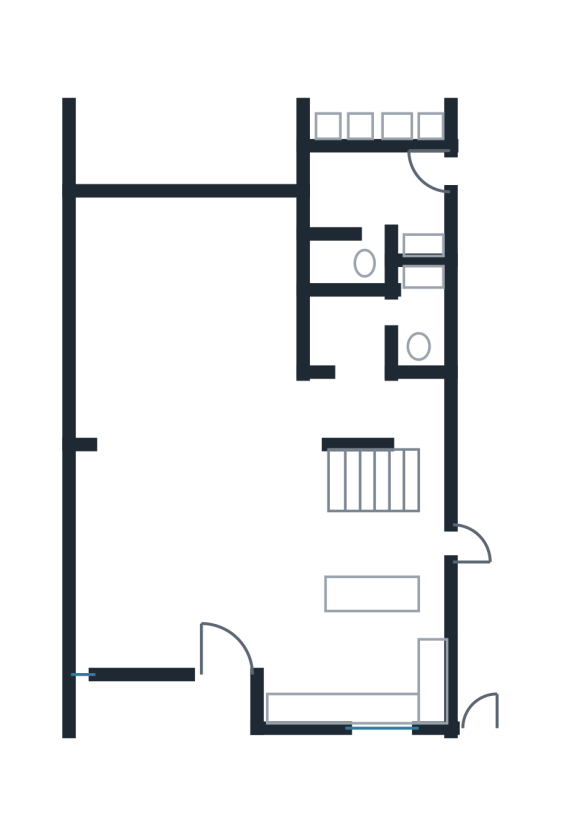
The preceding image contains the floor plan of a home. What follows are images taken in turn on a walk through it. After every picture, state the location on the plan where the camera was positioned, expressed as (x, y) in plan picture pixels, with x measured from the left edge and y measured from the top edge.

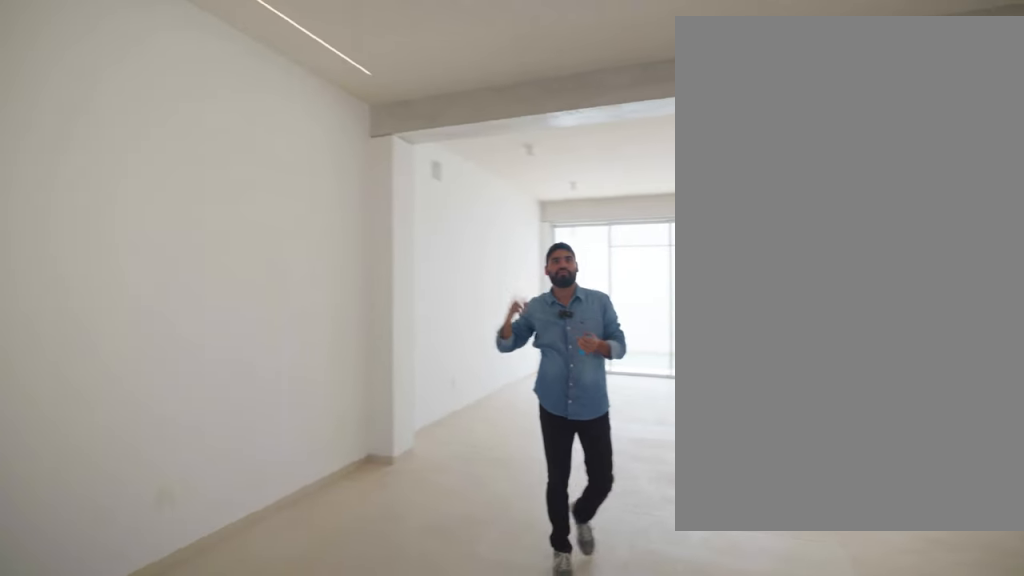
(110, 638)
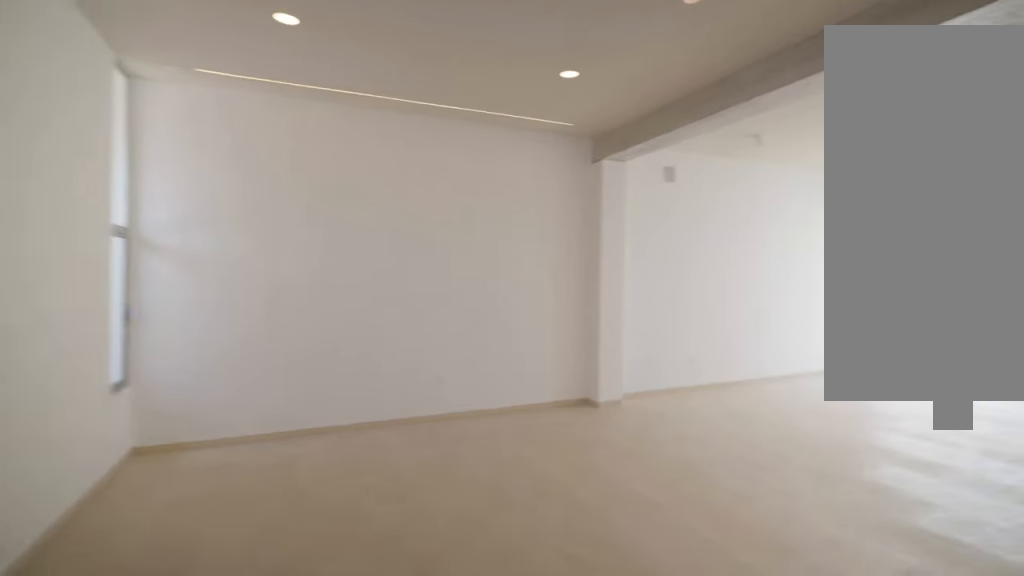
(216, 643)
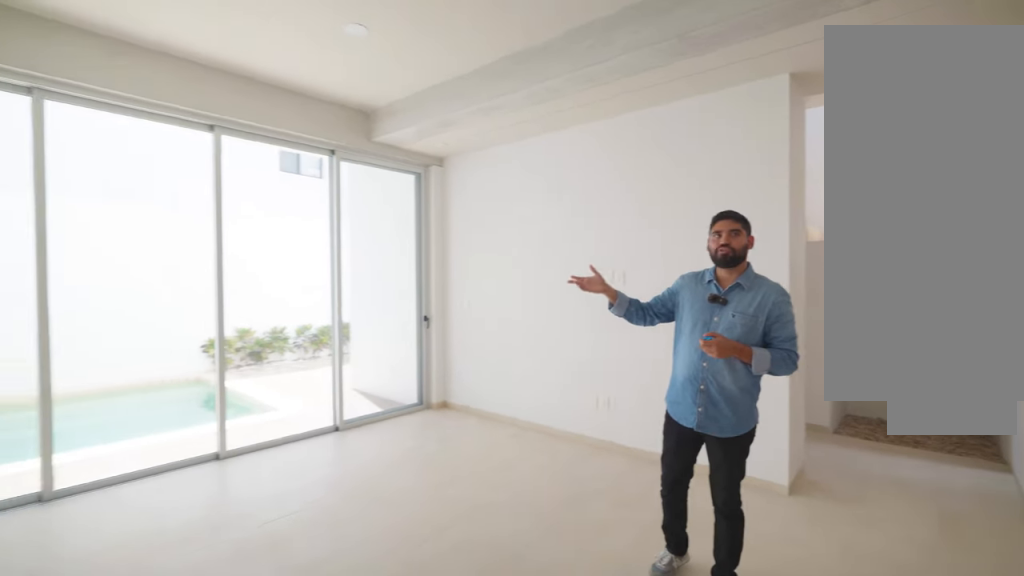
(154, 446)
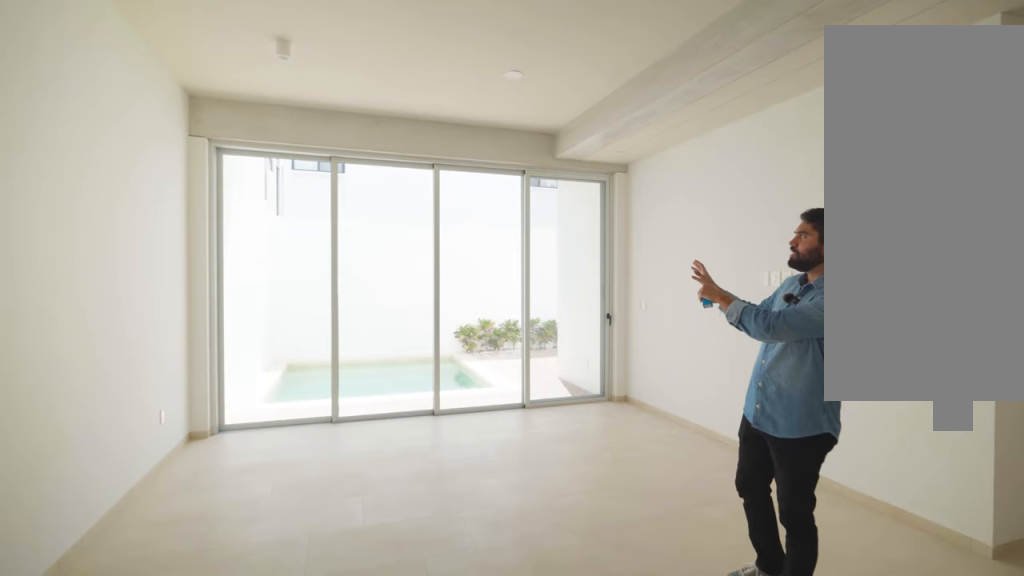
(152, 452)
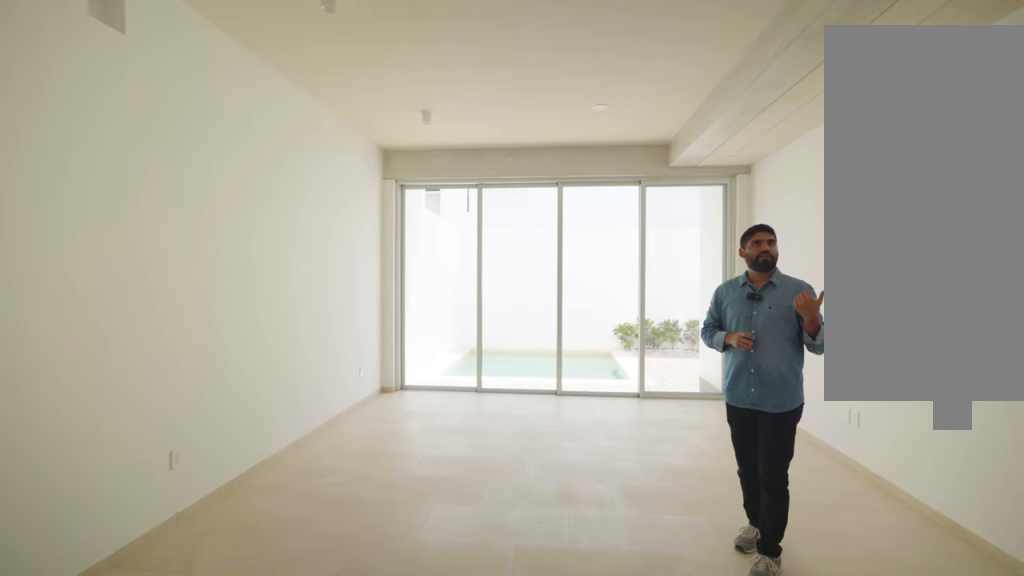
(151, 456)
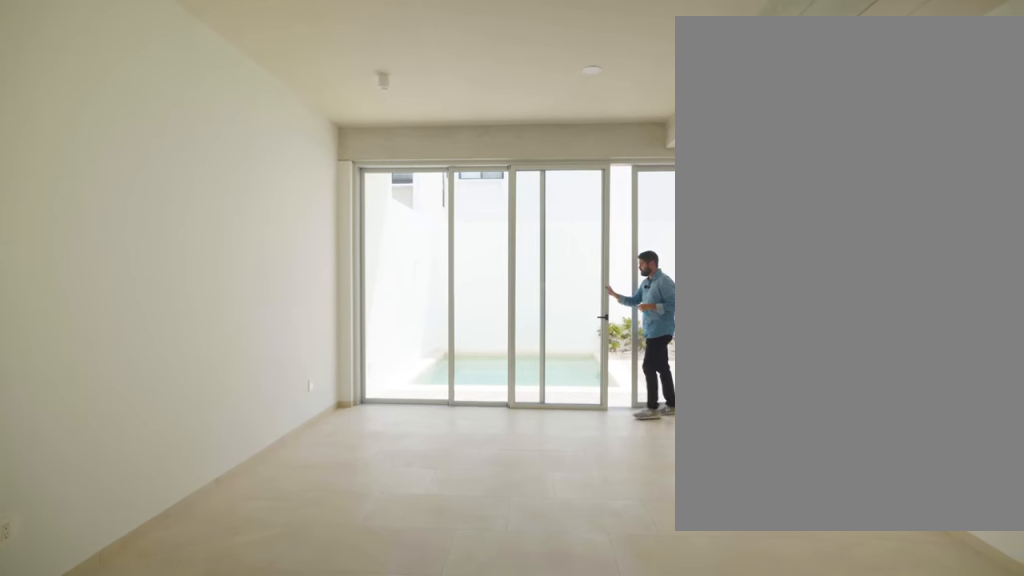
(151, 456)
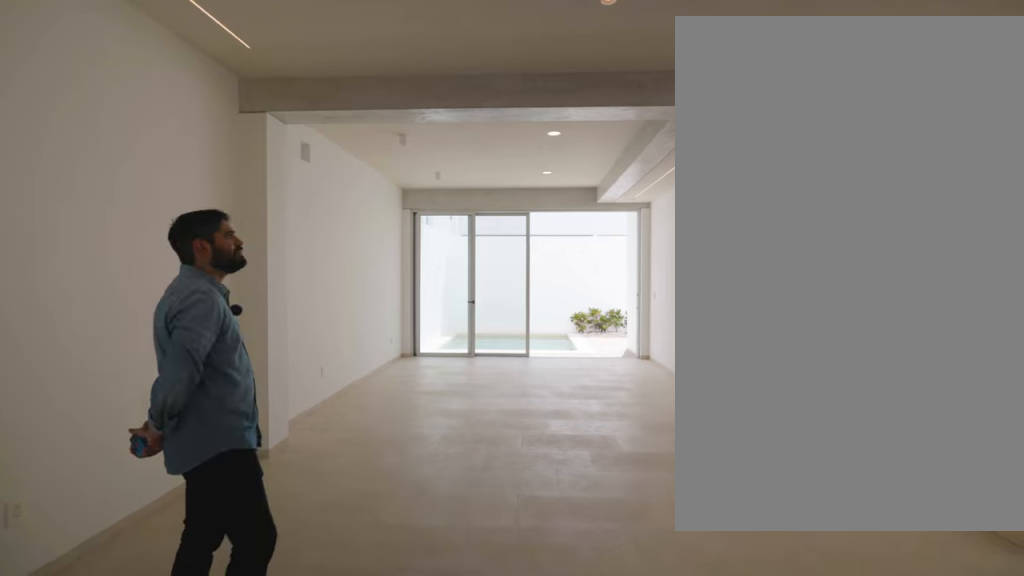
(184, 549)
